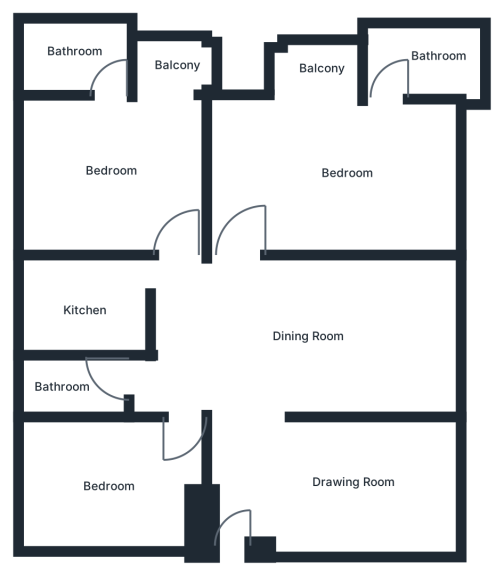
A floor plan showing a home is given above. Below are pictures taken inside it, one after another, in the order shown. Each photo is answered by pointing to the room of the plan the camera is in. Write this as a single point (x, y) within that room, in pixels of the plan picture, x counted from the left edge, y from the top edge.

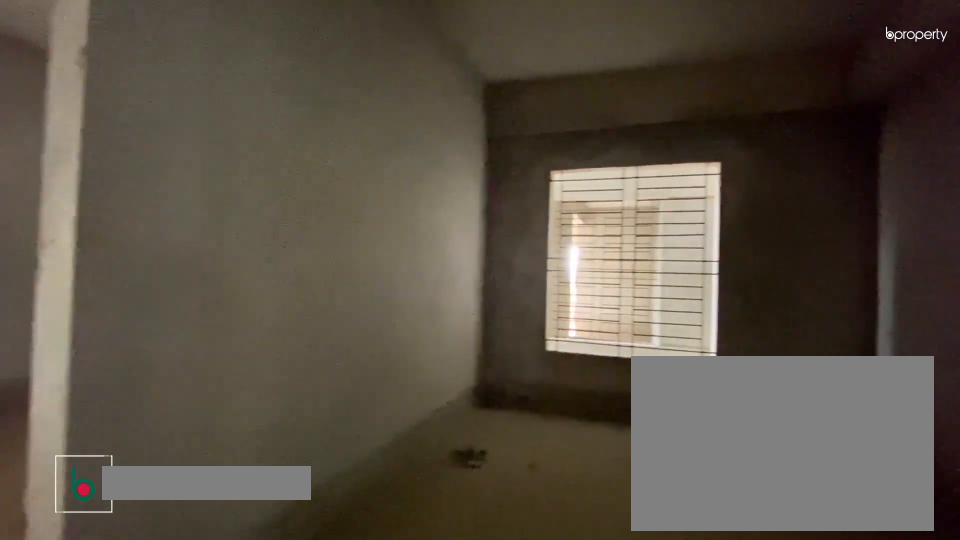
(341, 488)
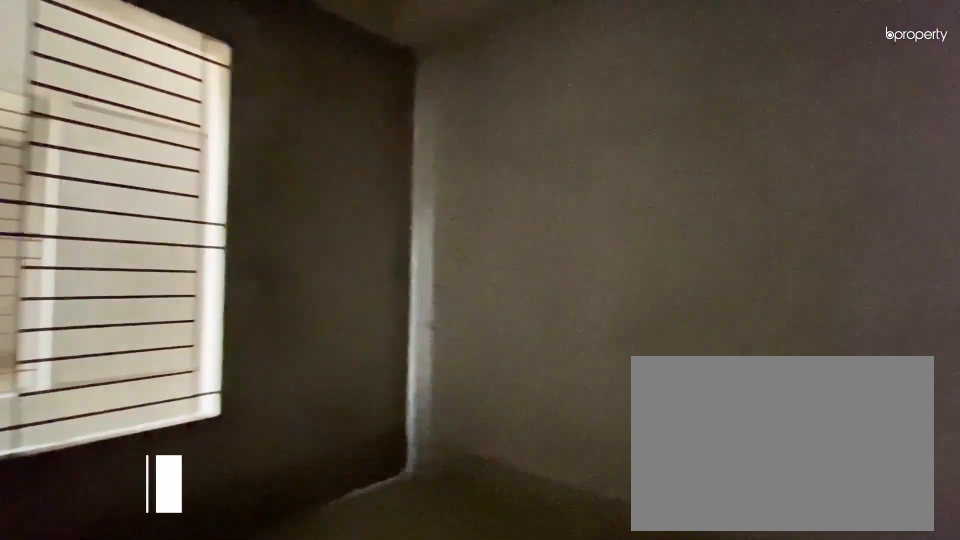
(341, 488)
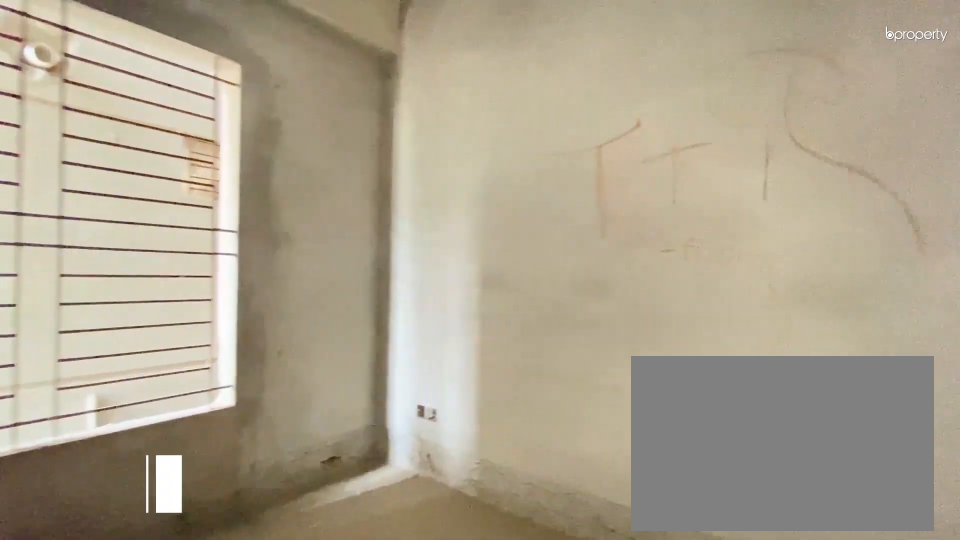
(266, 329)
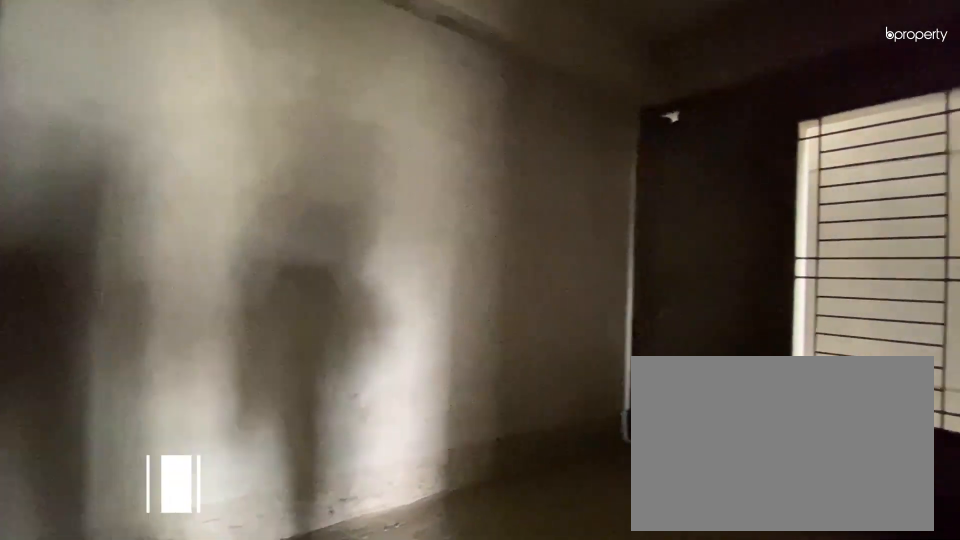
(136, 466)
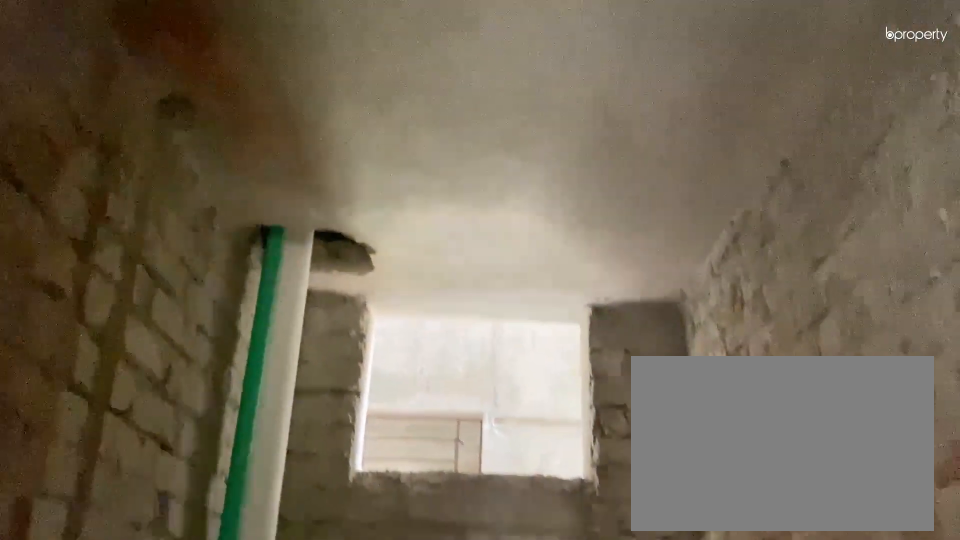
(73, 387)
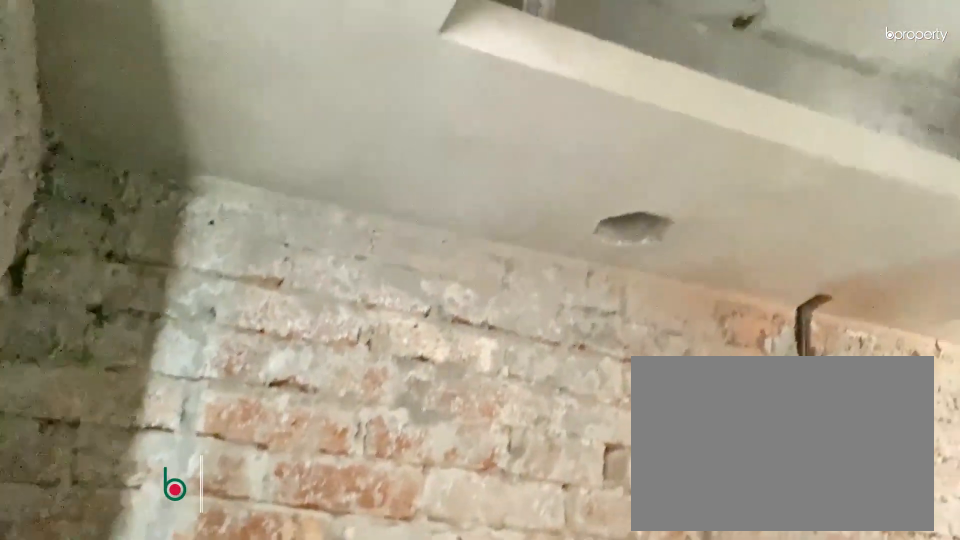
(92, 313)
